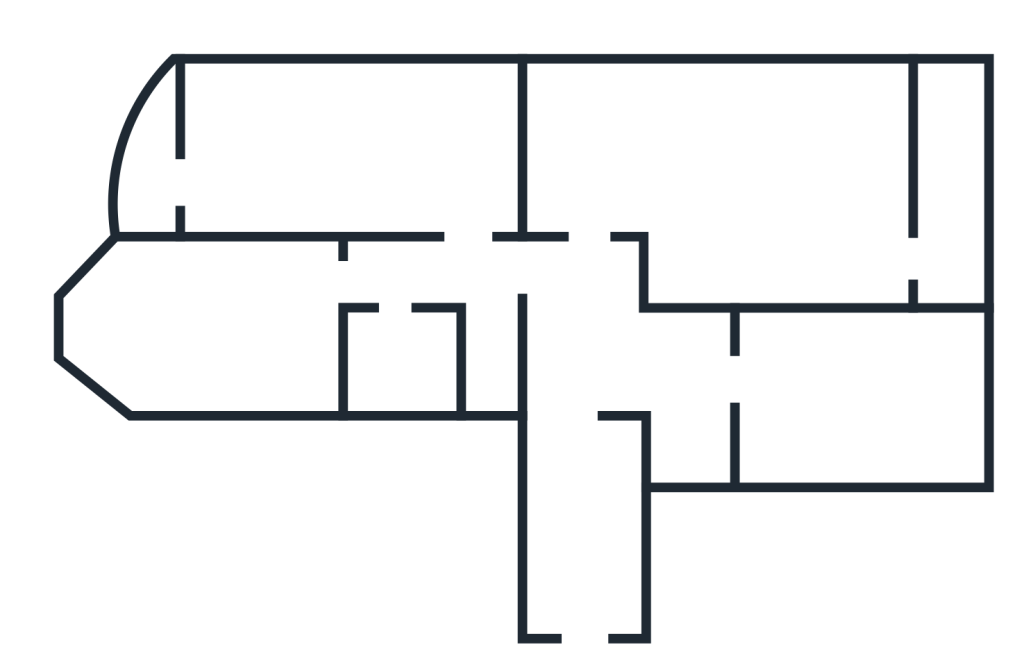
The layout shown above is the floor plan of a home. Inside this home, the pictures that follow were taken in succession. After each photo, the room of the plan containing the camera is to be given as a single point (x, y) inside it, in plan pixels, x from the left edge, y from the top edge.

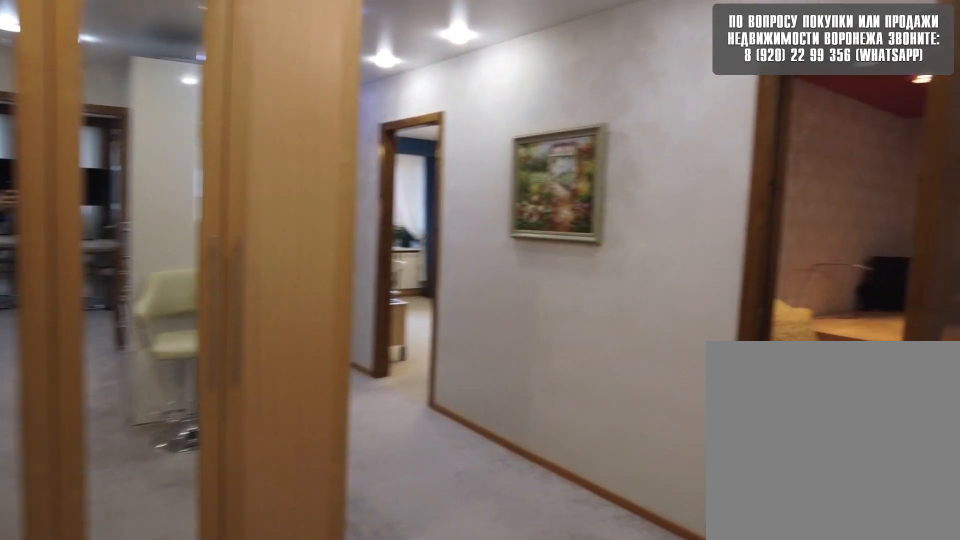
(602, 366)
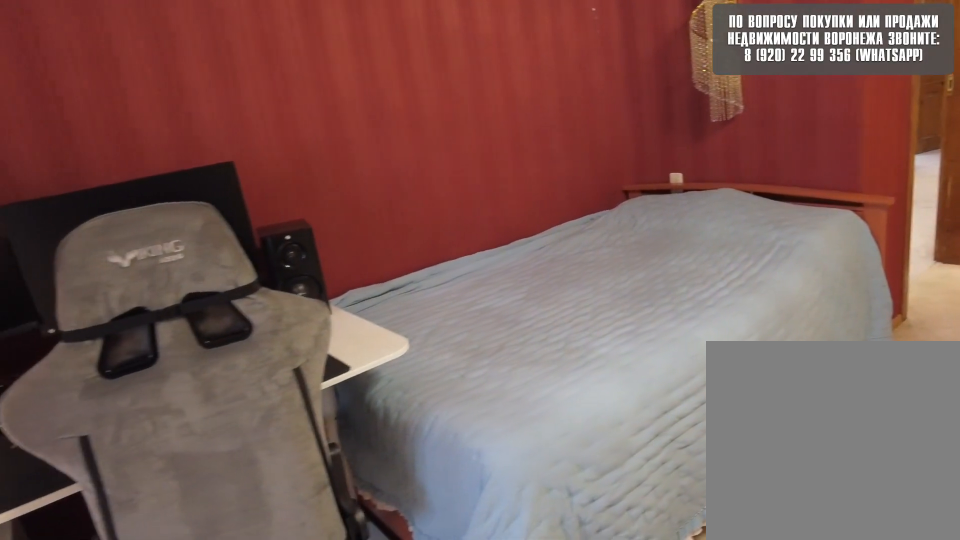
(666, 166)
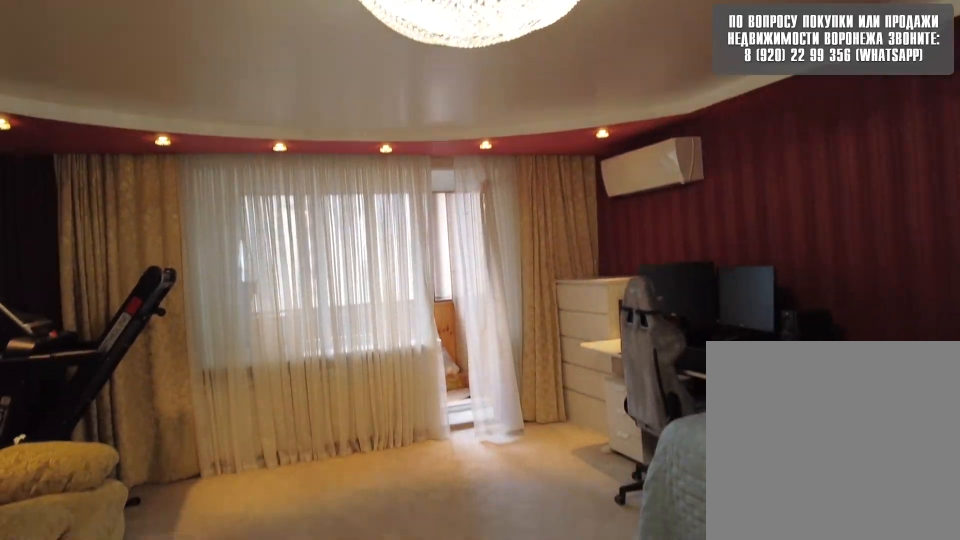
(666, 166)
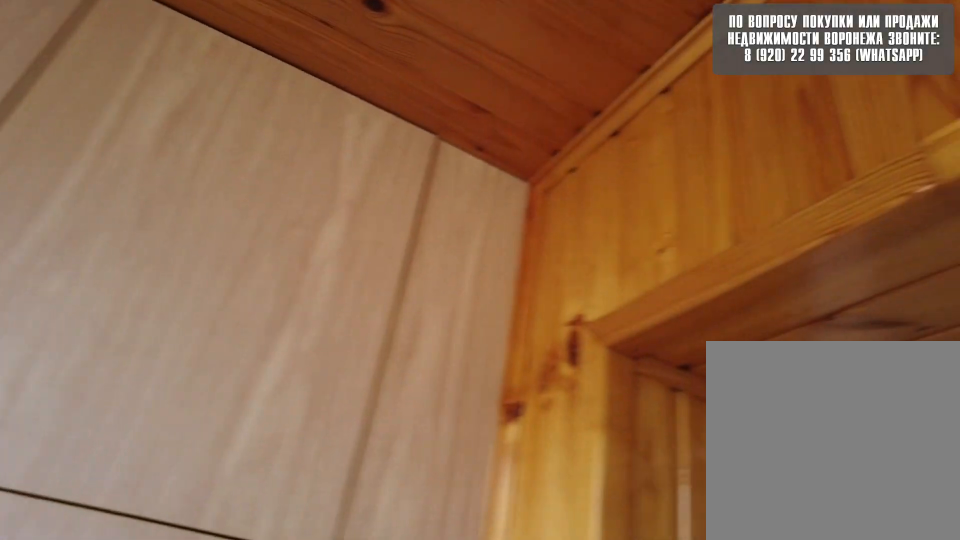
(971, 249)
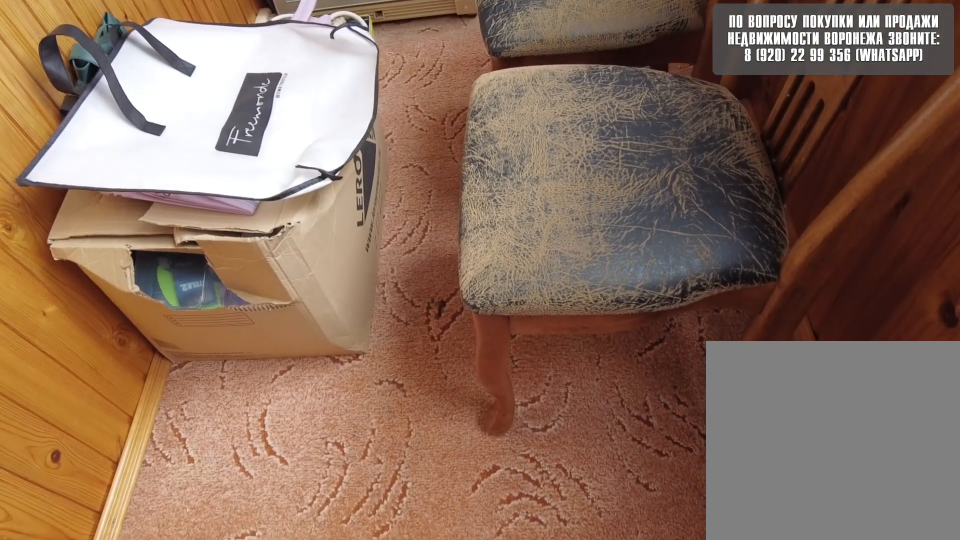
(971, 249)
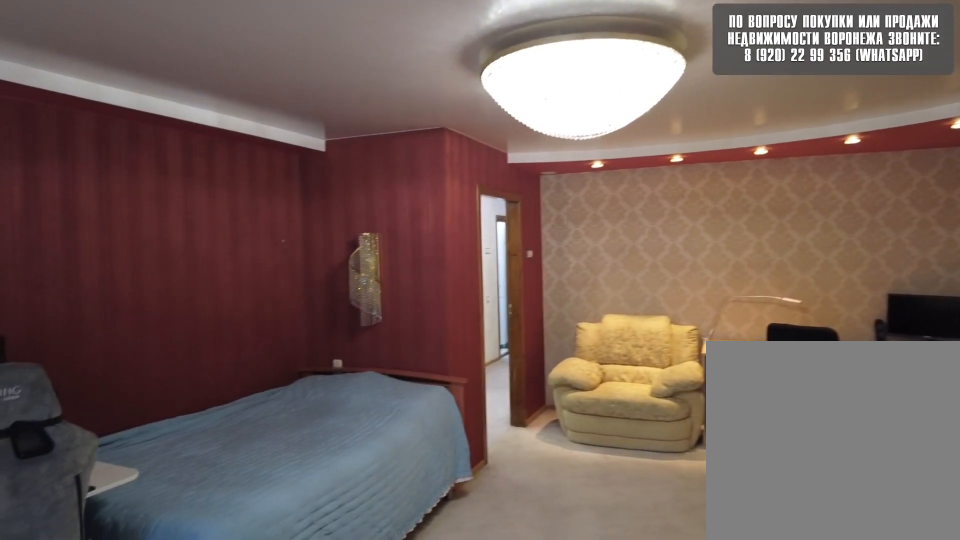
(808, 243)
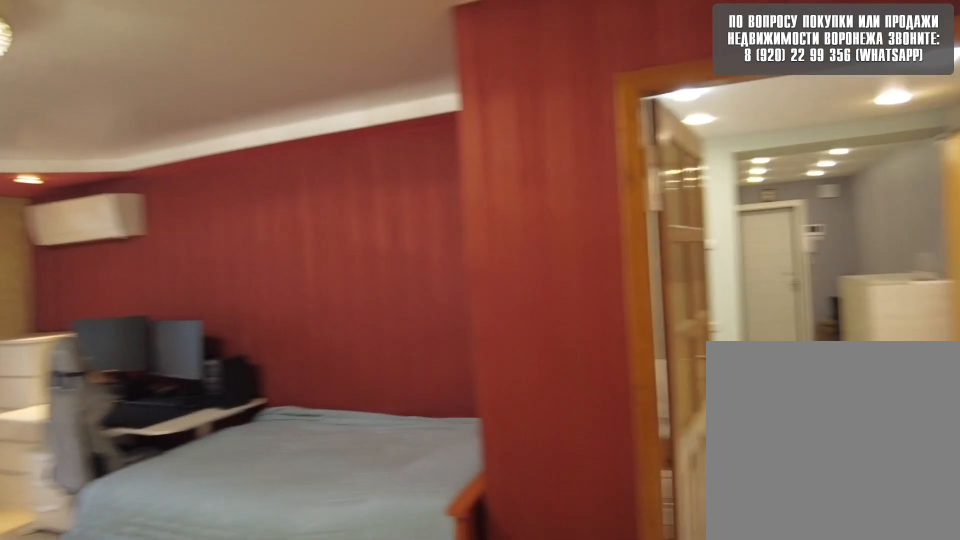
(586, 195)
